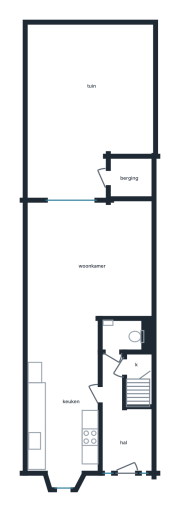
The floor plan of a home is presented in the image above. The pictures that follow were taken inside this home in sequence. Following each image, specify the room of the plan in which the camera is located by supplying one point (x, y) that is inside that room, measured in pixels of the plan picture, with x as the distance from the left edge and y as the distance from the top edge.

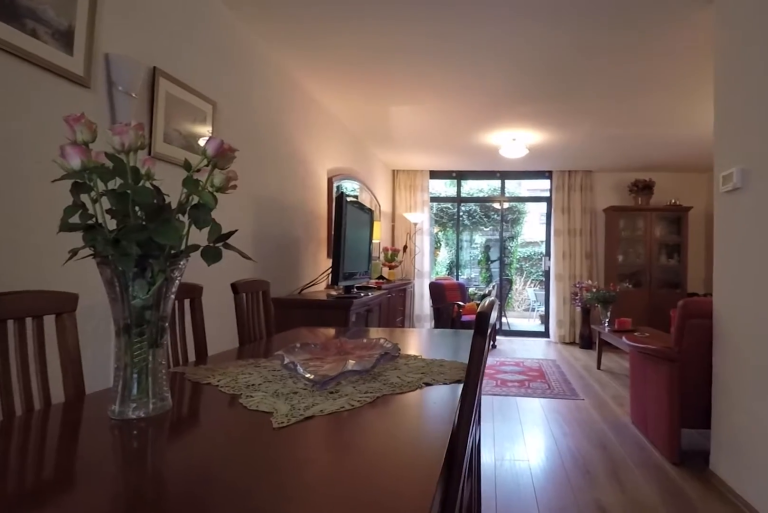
(67, 465)
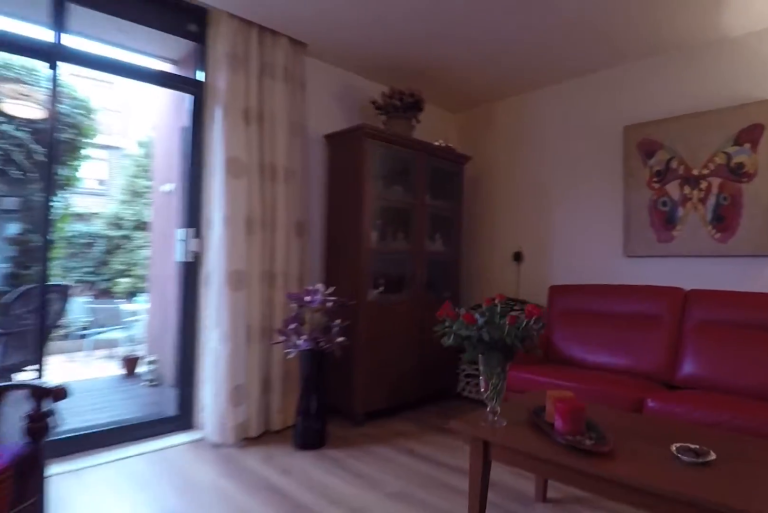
(124, 260)
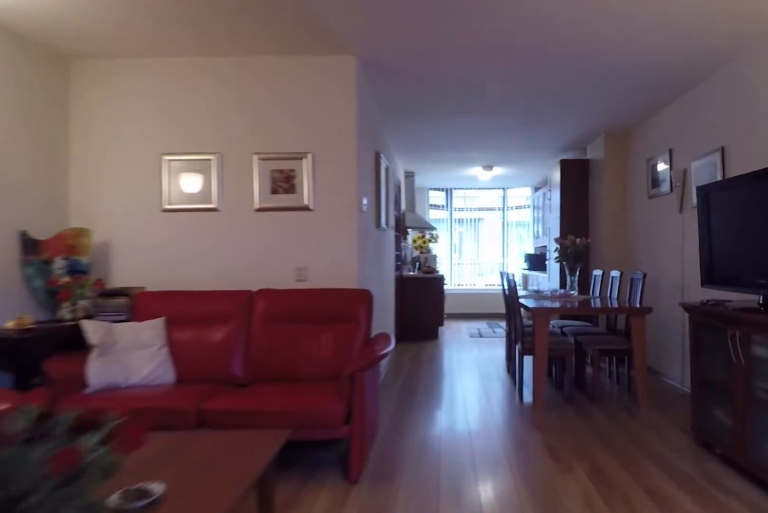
(124, 260)
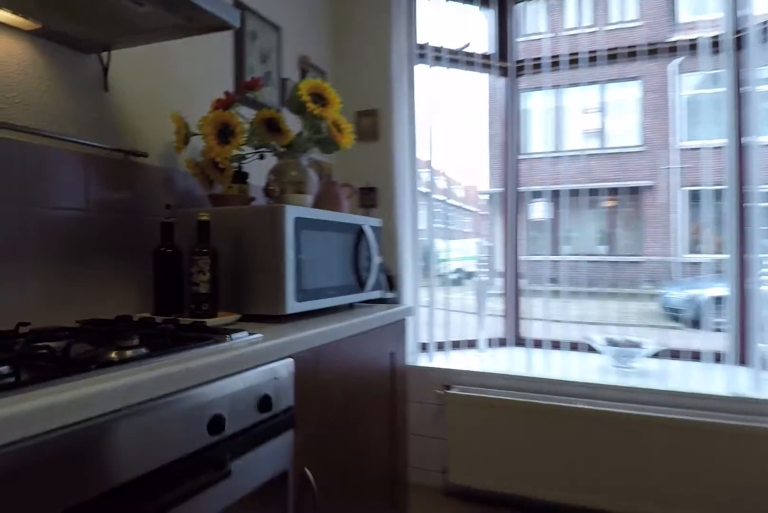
(67, 465)
